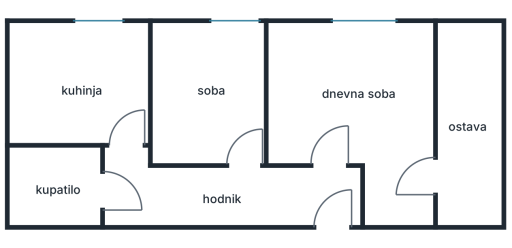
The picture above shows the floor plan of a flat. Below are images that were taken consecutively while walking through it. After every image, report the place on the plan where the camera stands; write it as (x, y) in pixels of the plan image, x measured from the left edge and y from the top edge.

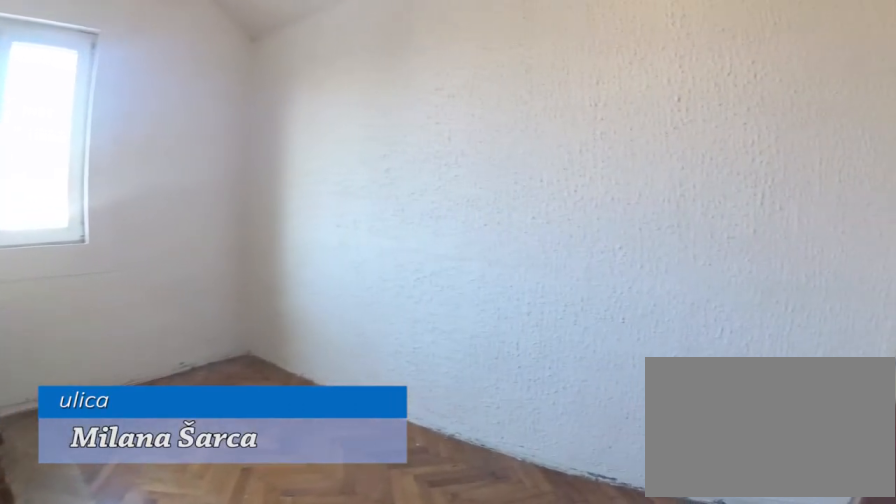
(331, 140)
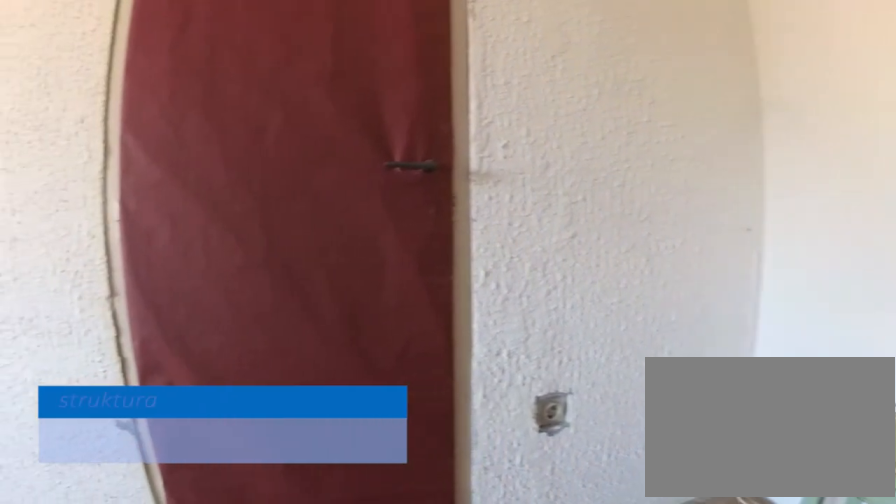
(379, 156)
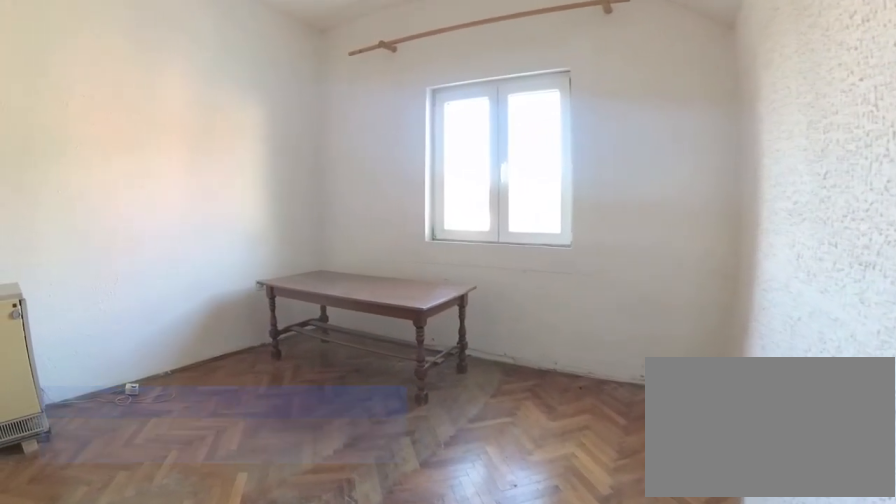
(394, 148)
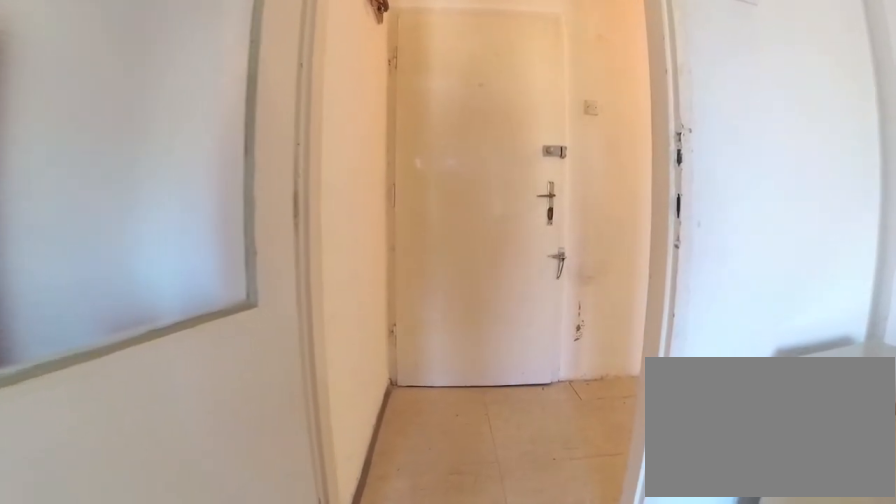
(337, 111)
